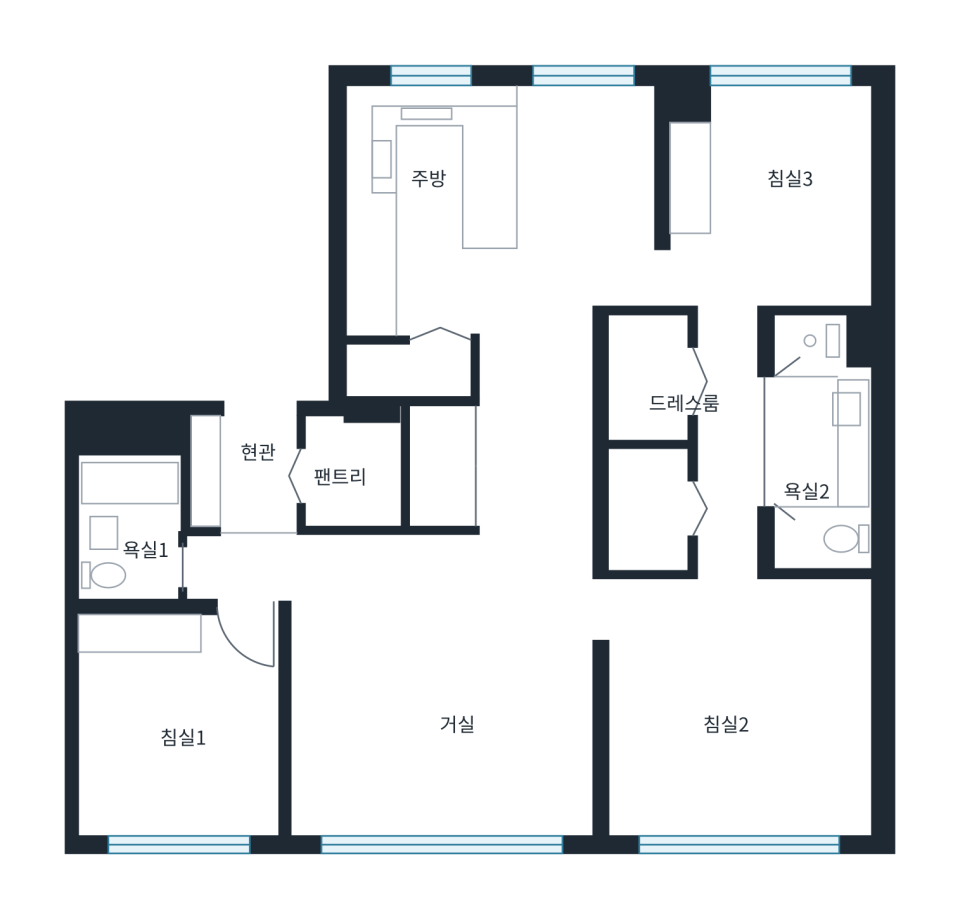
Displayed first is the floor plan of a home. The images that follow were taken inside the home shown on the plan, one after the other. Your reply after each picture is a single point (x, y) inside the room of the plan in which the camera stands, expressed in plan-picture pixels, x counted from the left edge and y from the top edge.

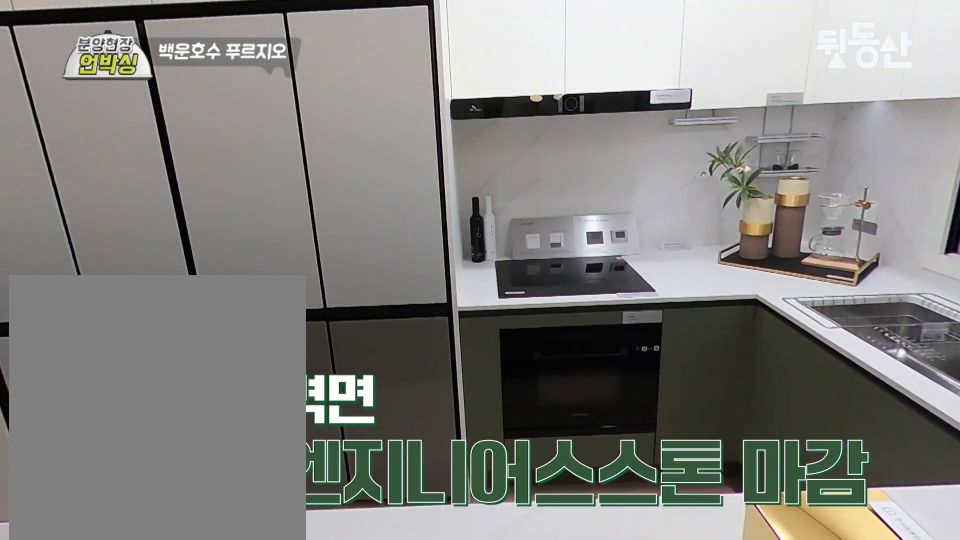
(583, 231)
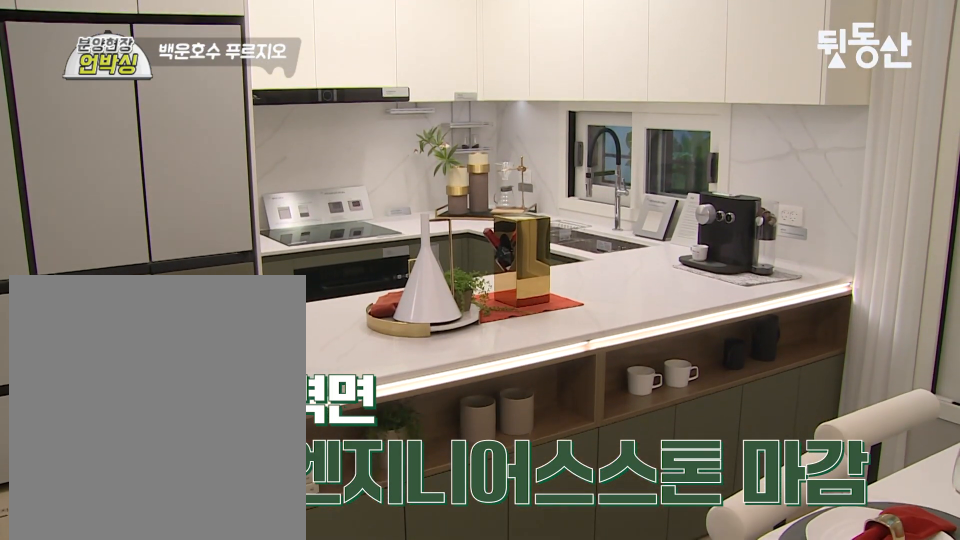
(582, 231)
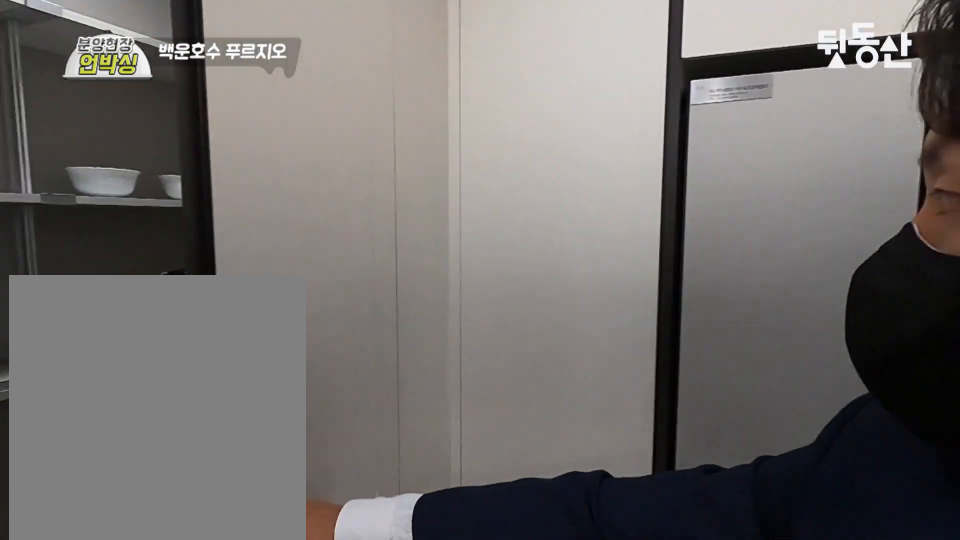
(442, 347)
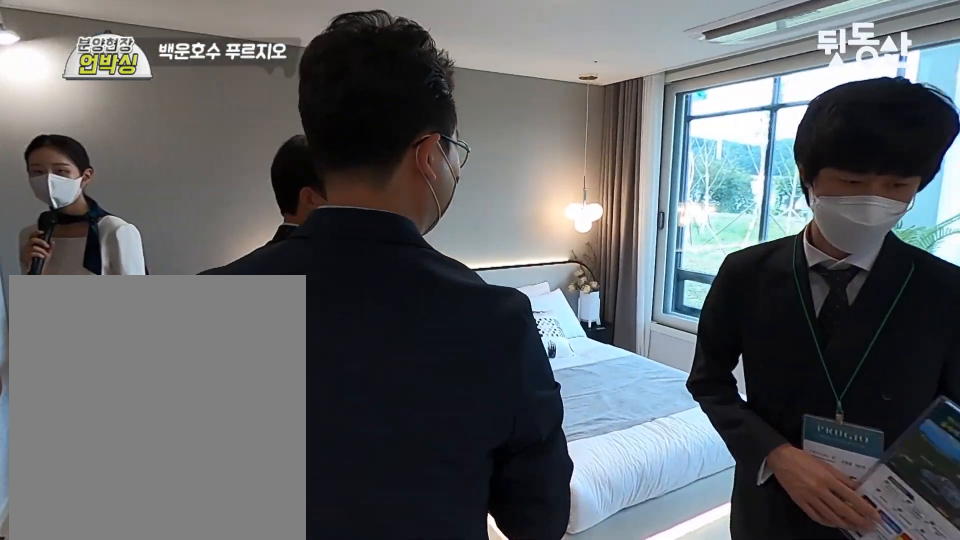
(738, 744)
